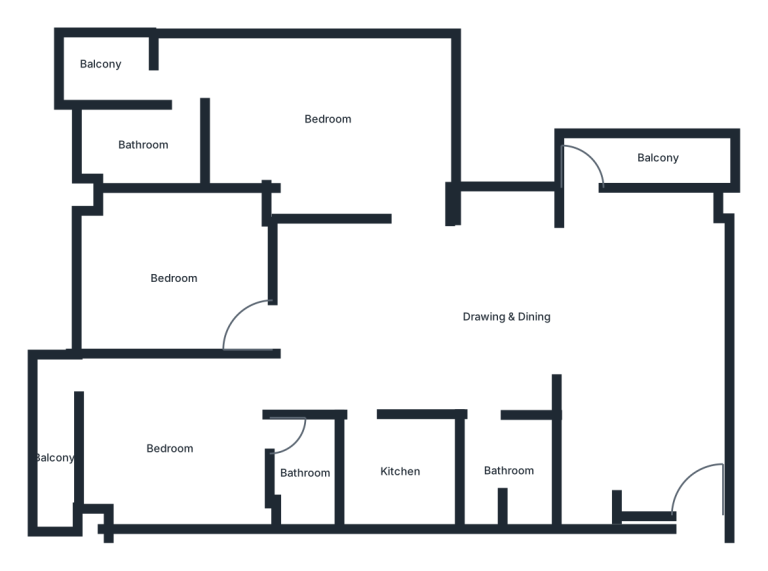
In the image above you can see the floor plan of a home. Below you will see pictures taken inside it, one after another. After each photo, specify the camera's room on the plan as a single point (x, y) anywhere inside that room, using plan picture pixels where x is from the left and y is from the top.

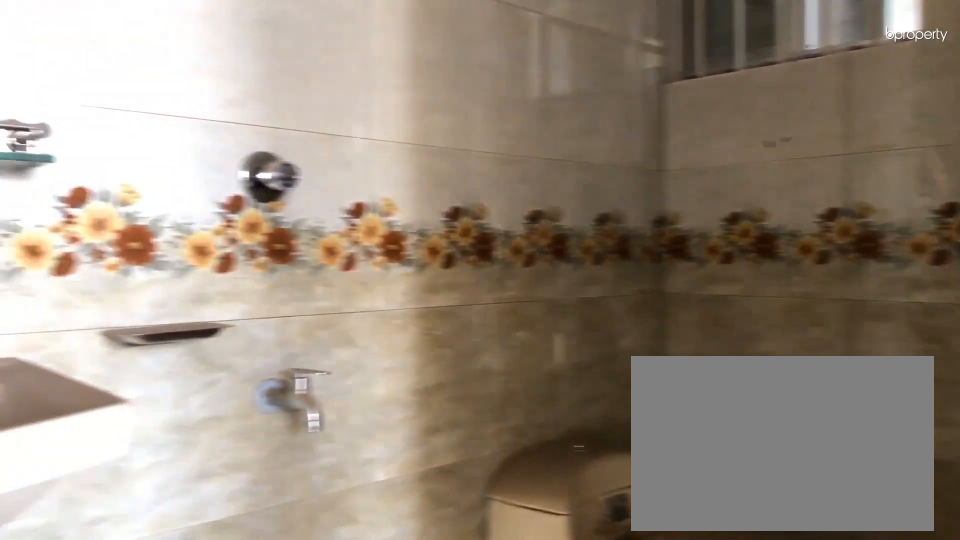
(304, 470)
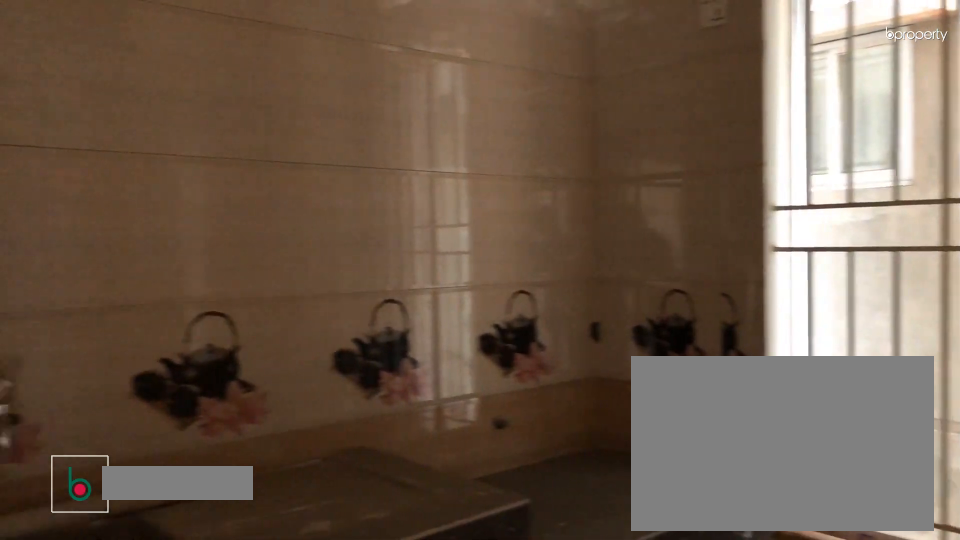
(403, 472)
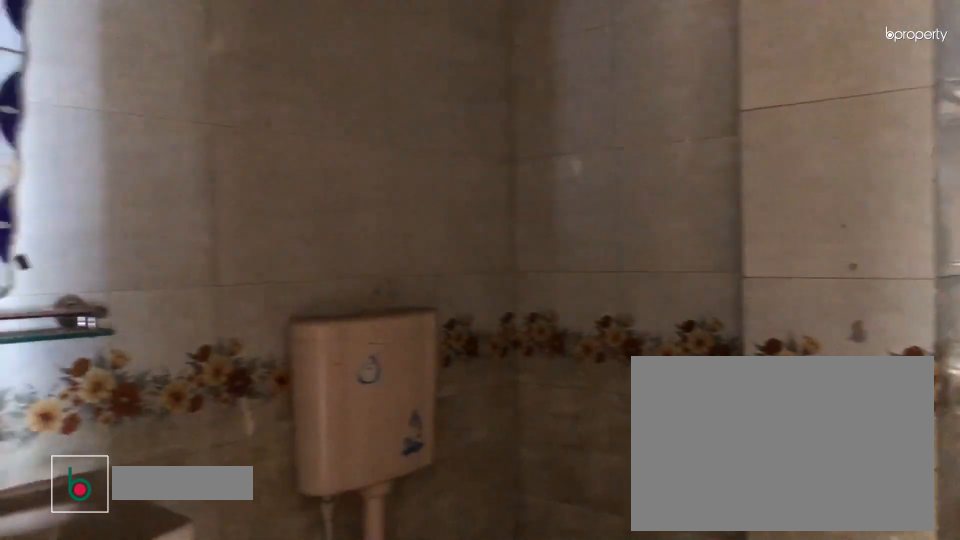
(507, 460)
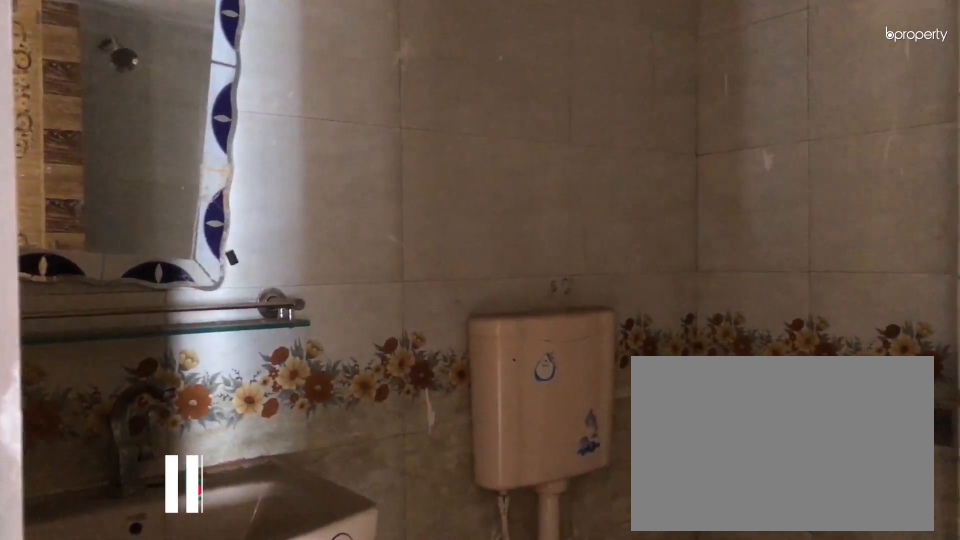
(507, 460)
